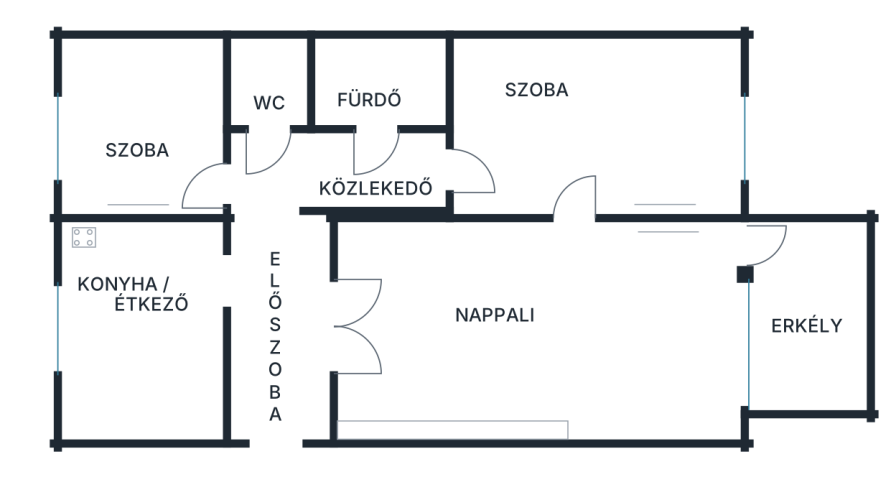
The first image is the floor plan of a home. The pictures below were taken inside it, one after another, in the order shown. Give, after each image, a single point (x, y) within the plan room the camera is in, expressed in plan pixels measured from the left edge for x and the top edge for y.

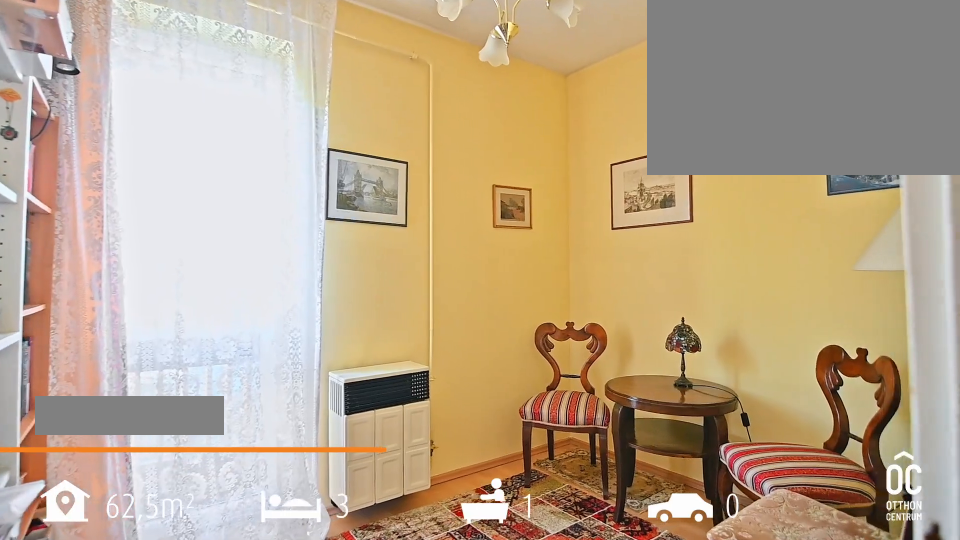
(139, 130)
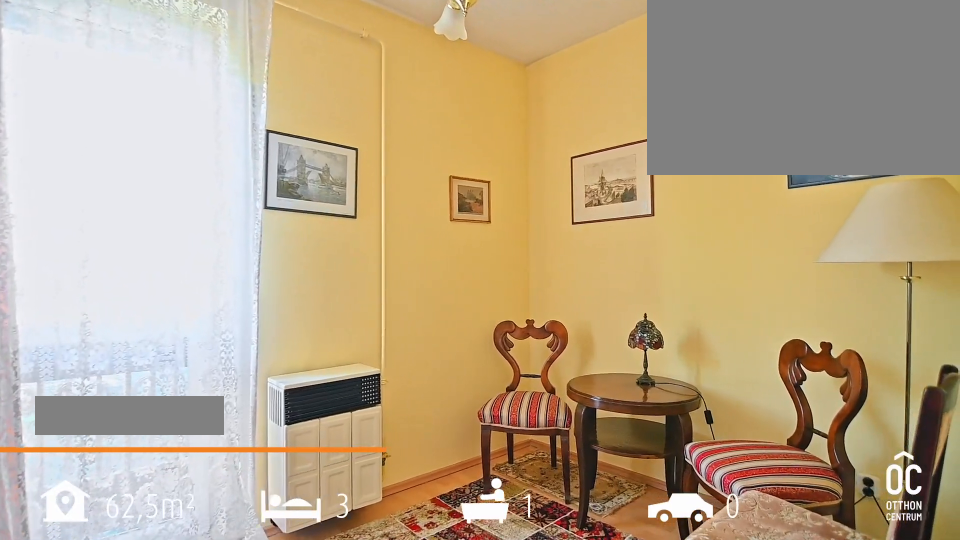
(139, 130)
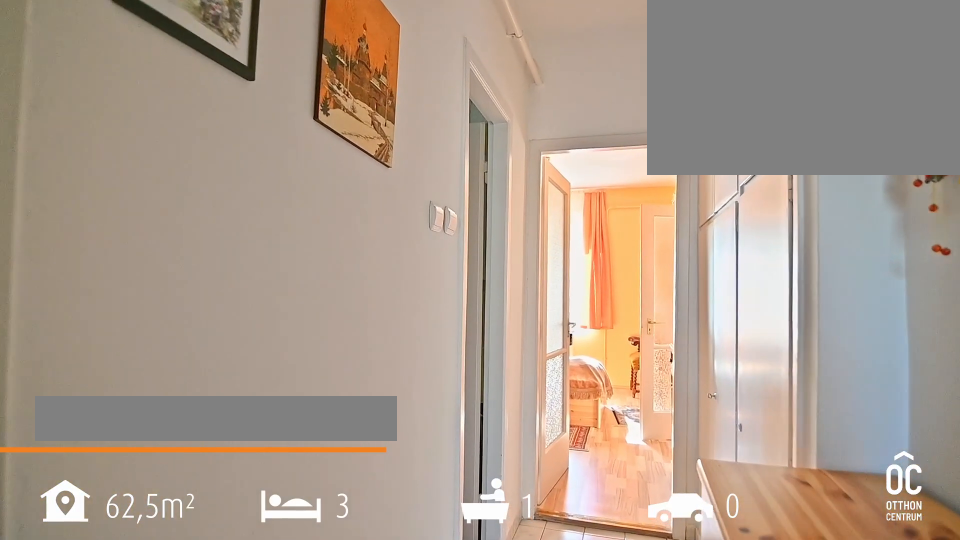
(337, 170)
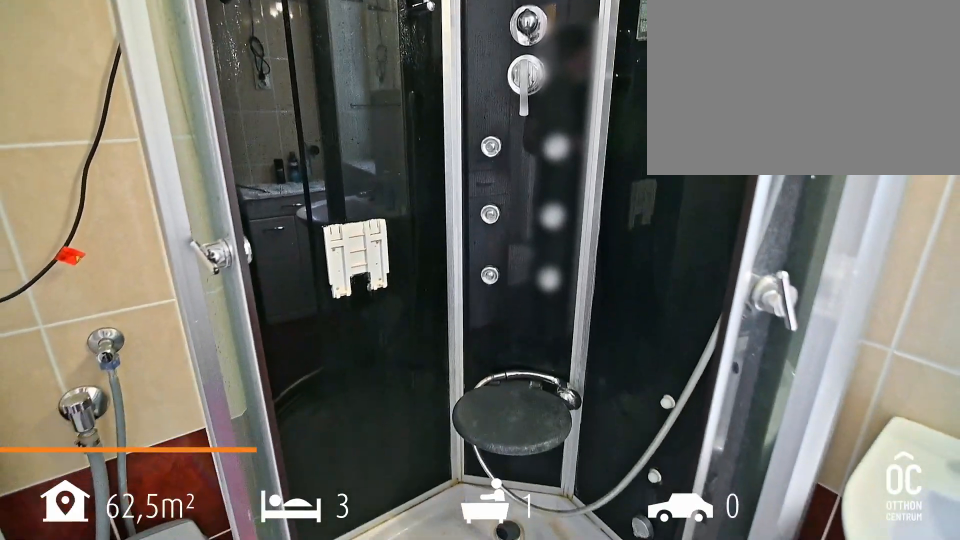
(375, 82)
